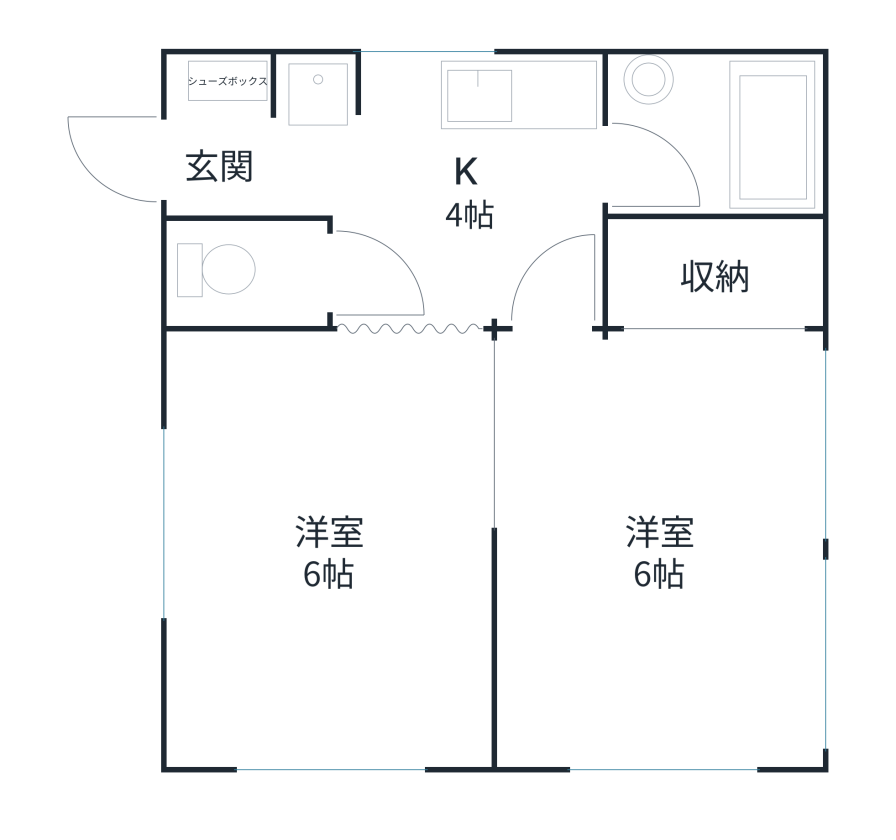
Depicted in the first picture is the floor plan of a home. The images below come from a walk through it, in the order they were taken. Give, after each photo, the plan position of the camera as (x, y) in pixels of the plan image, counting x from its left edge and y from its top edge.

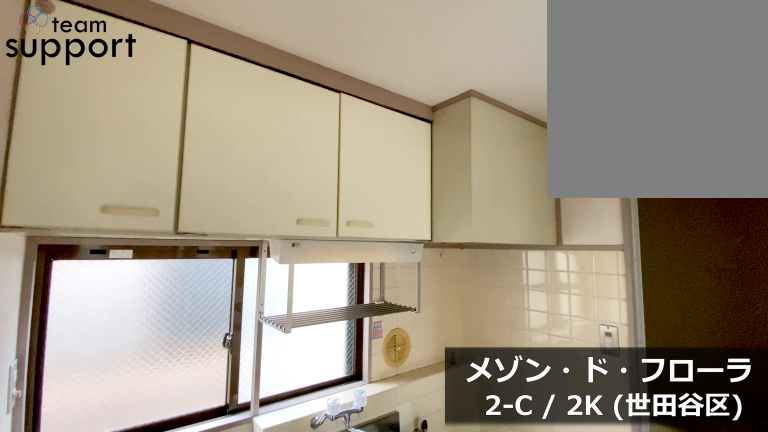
(431, 178)
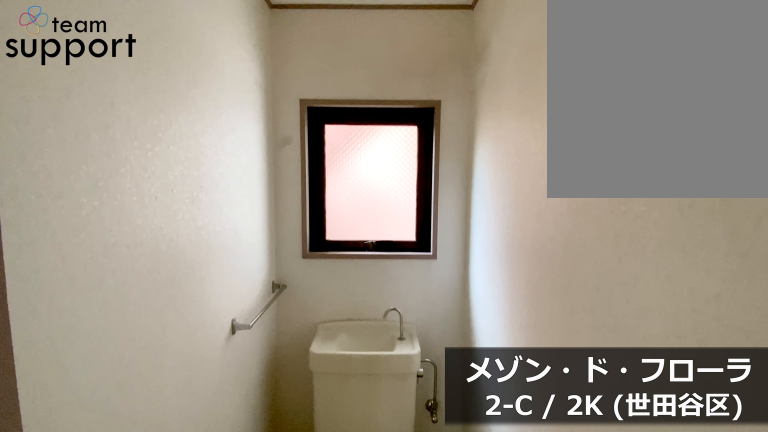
(291, 268)
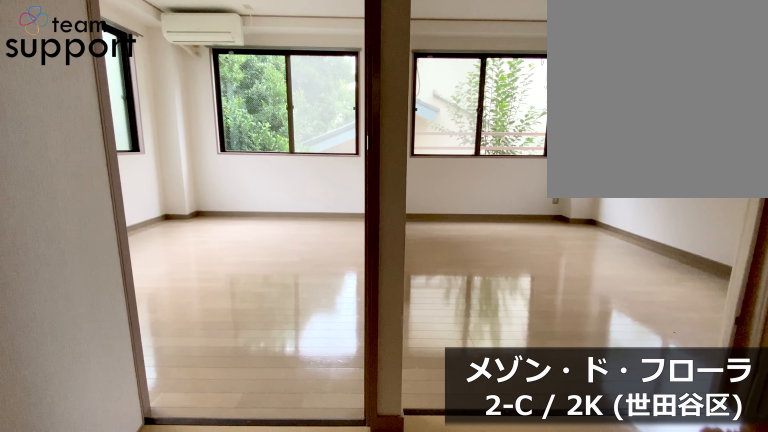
(479, 234)
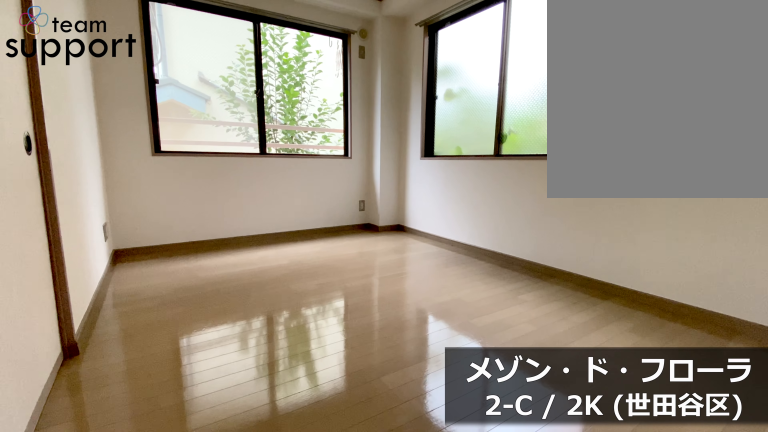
(403, 394)
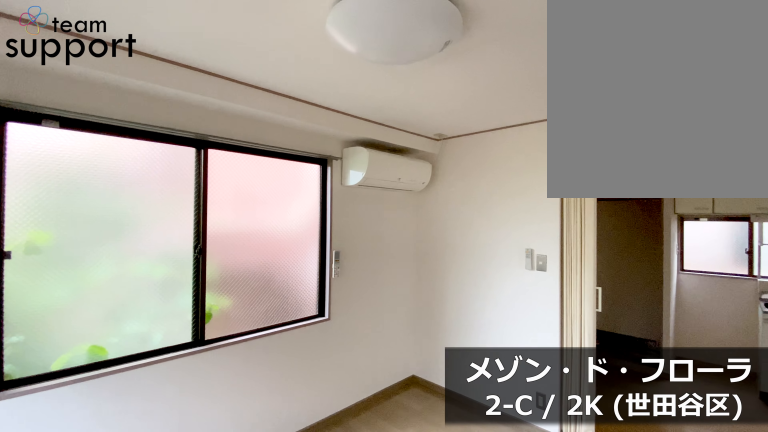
(427, 719)
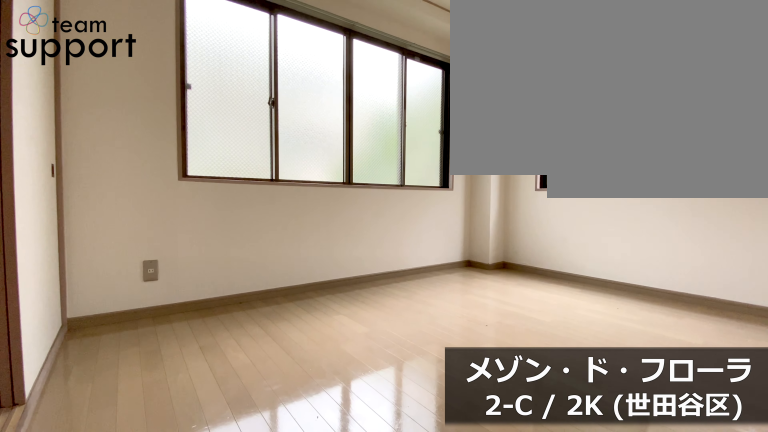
(554, 399)
